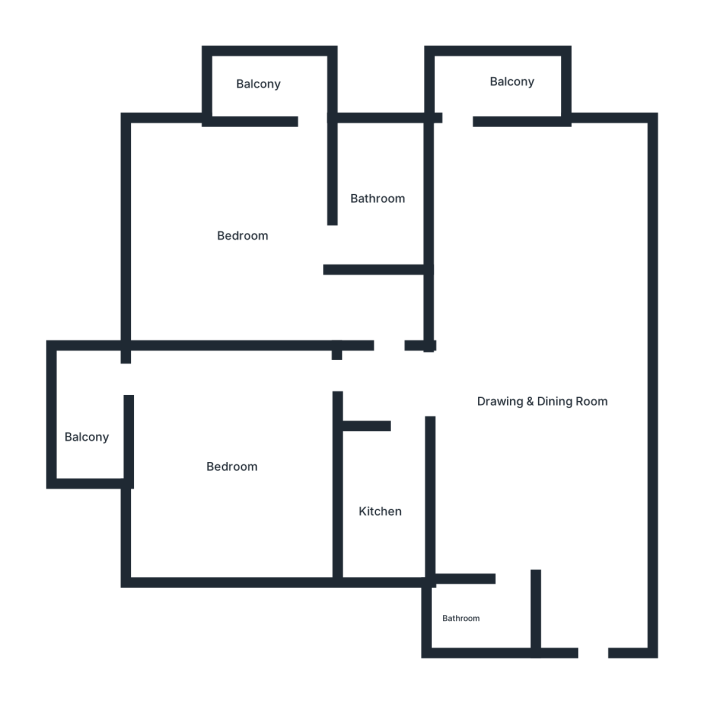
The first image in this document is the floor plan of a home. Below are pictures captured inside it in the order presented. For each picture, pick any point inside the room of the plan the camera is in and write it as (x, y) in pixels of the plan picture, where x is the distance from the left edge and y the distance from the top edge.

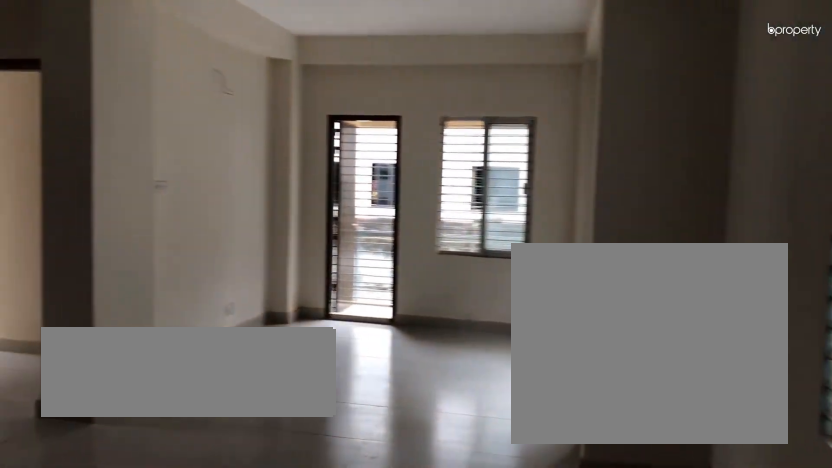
(588, 613)
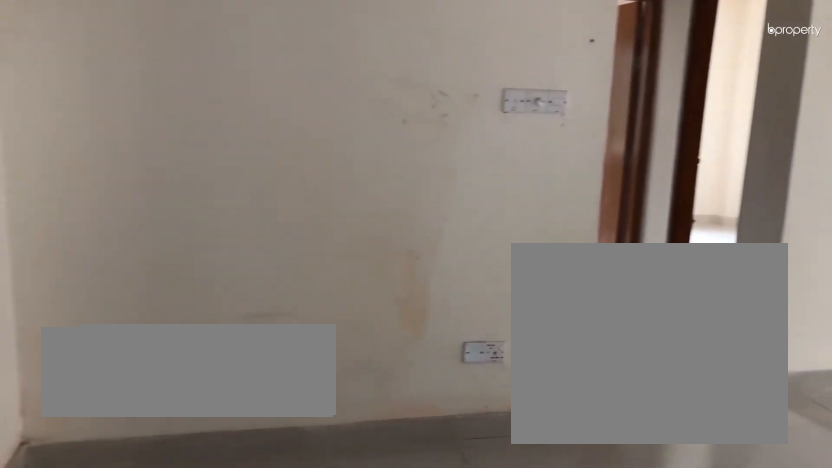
(527, 465)
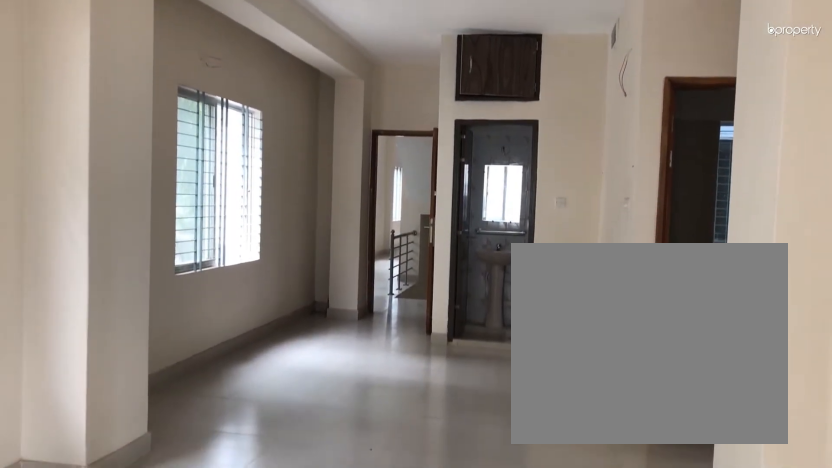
(545, 372)
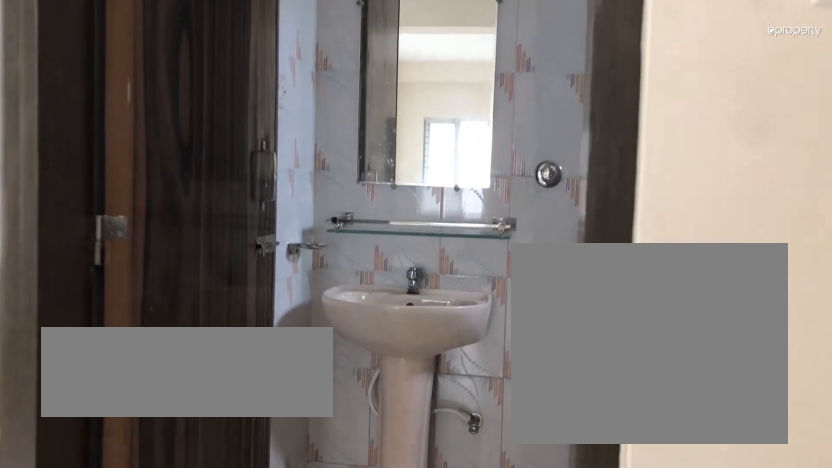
(483, 611)
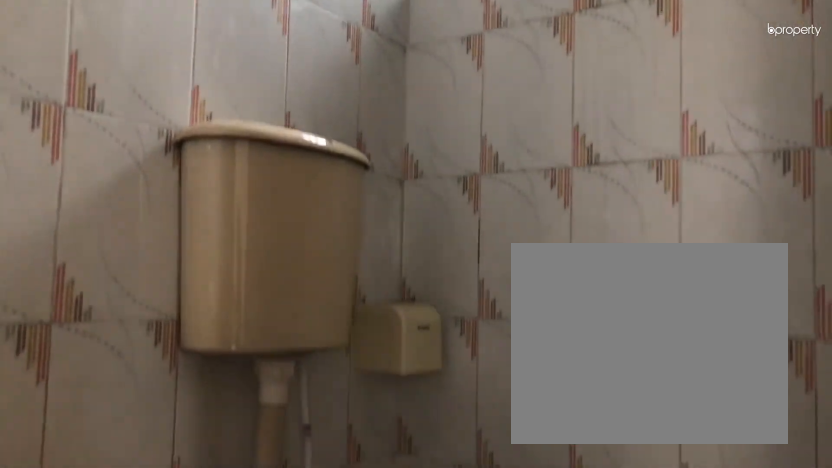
(483, 611)
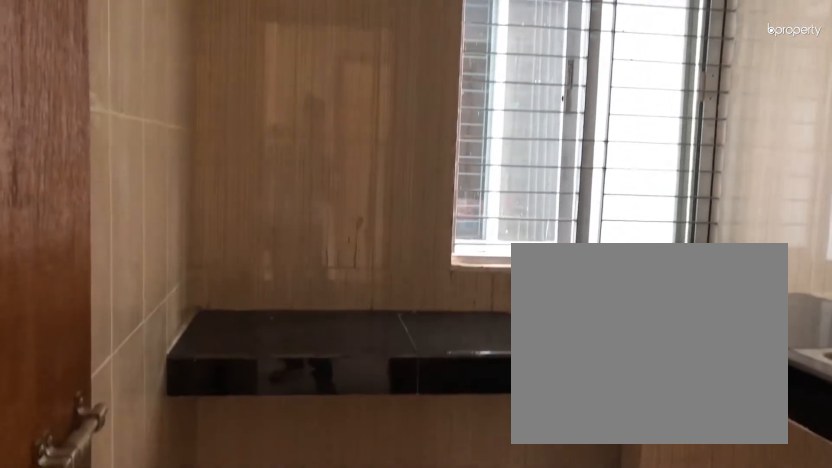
(378, 504)
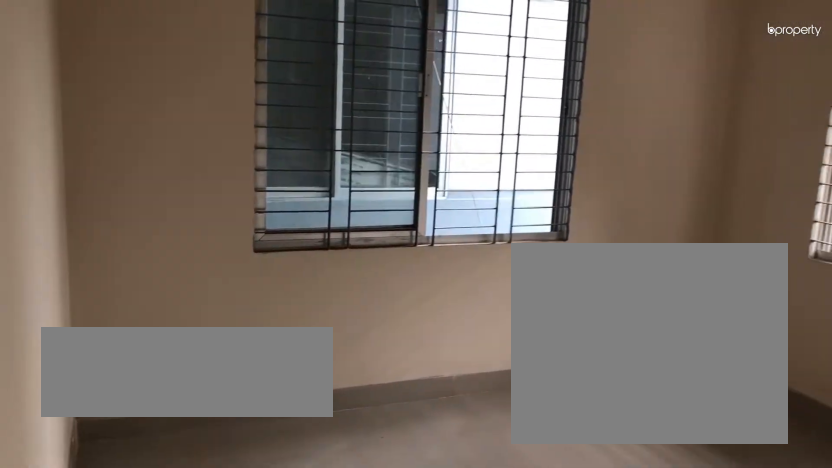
(234, 459)
